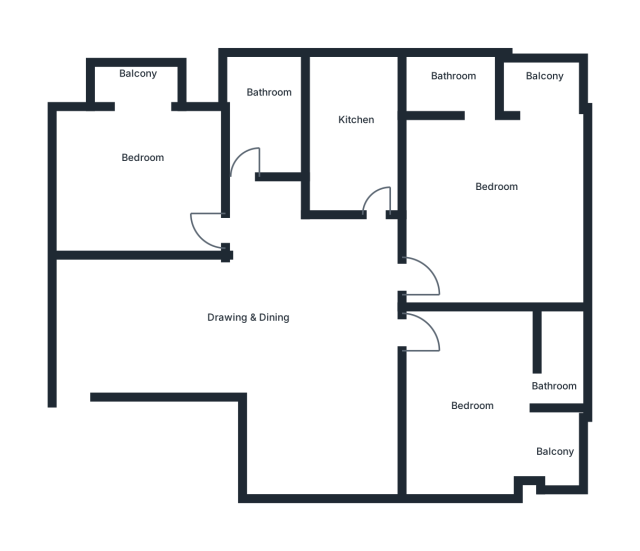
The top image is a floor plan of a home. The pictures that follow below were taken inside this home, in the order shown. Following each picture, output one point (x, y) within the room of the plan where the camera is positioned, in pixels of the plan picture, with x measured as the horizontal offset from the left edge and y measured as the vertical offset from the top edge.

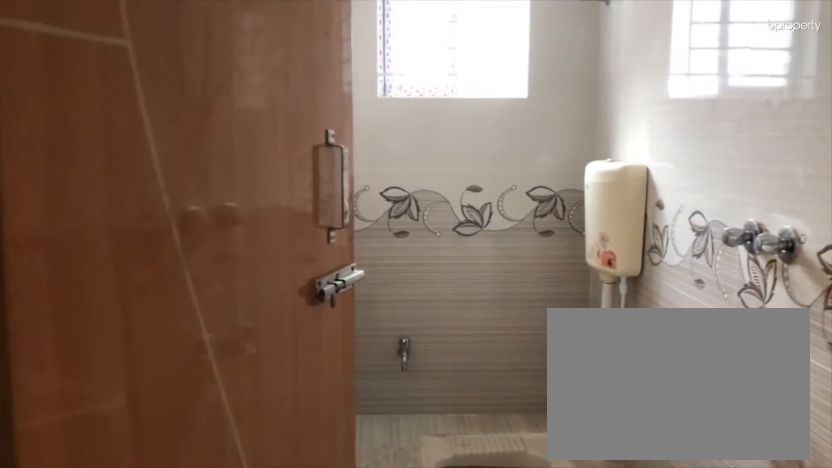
(261, 116)
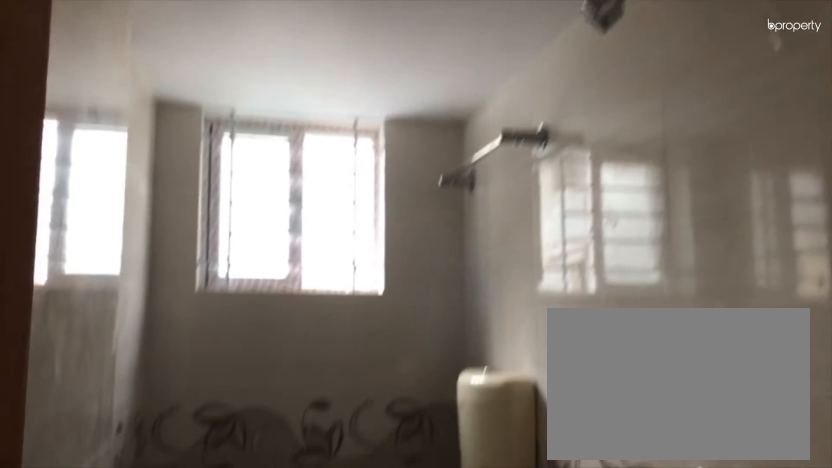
(261, 116)
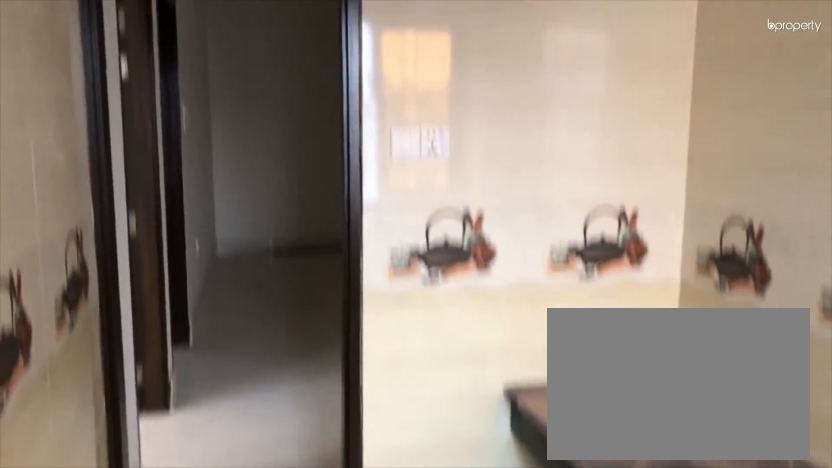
(358, 133)
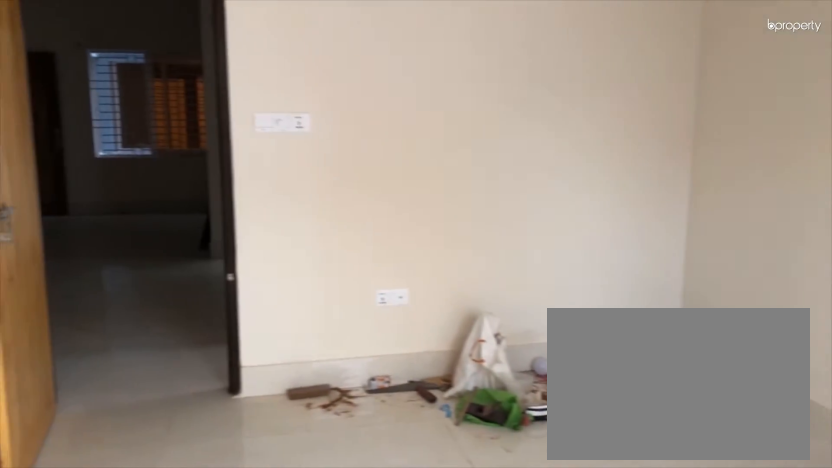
(489, 186)
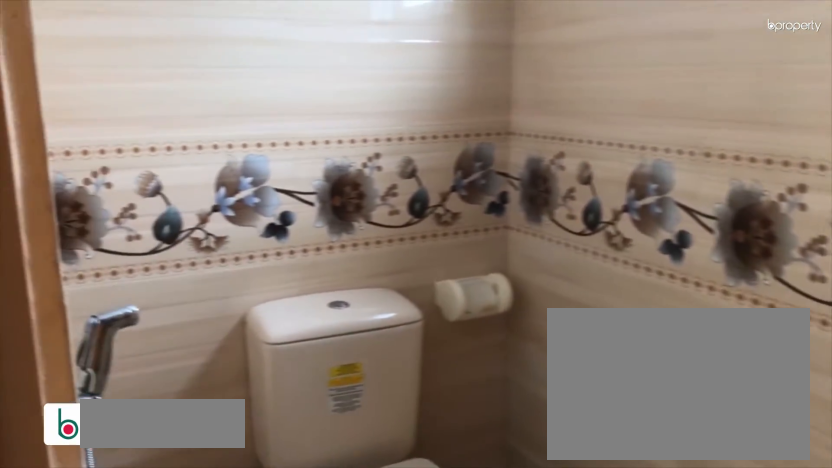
(443, 80)
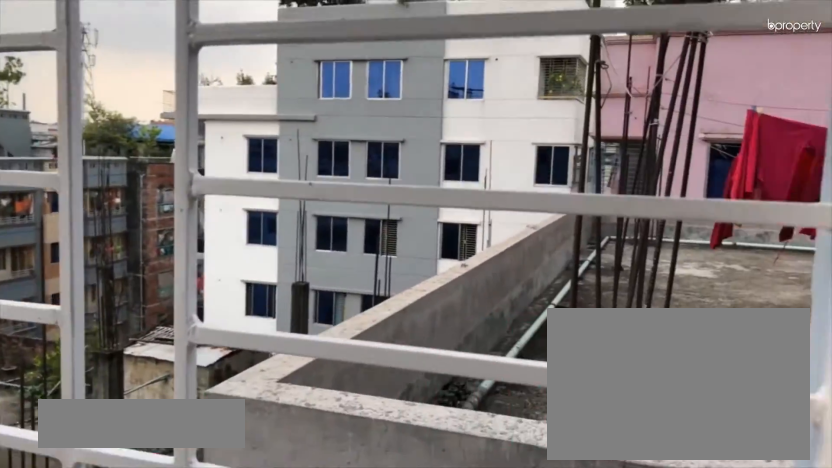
(543, 83)
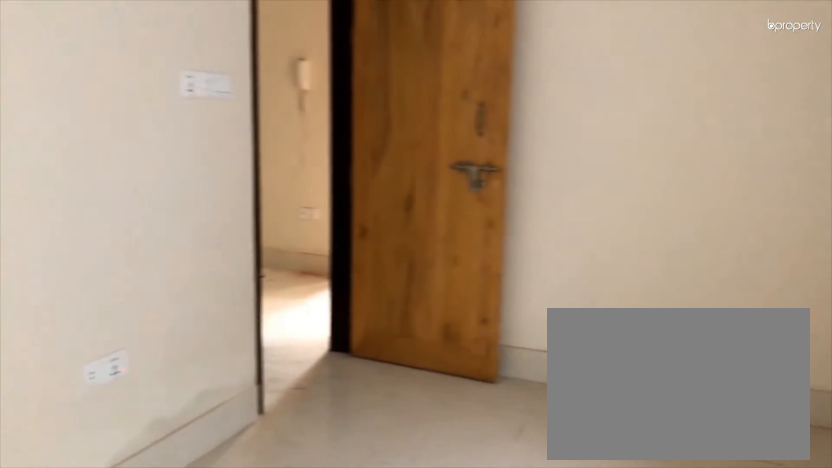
(485, 398)
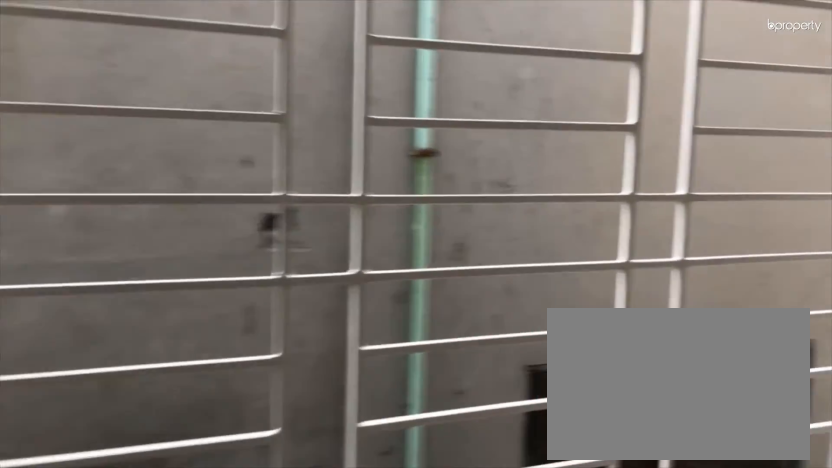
(560, 448)
